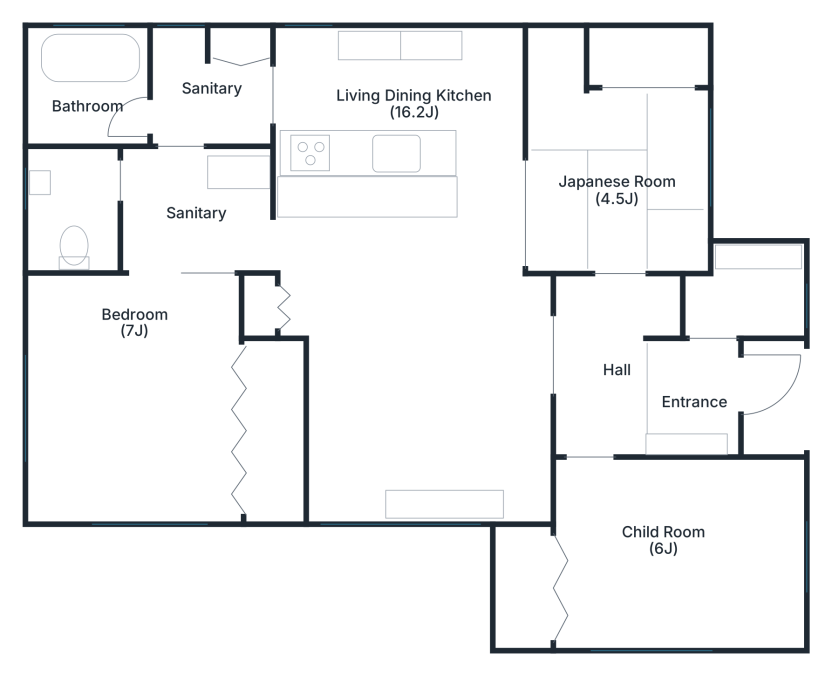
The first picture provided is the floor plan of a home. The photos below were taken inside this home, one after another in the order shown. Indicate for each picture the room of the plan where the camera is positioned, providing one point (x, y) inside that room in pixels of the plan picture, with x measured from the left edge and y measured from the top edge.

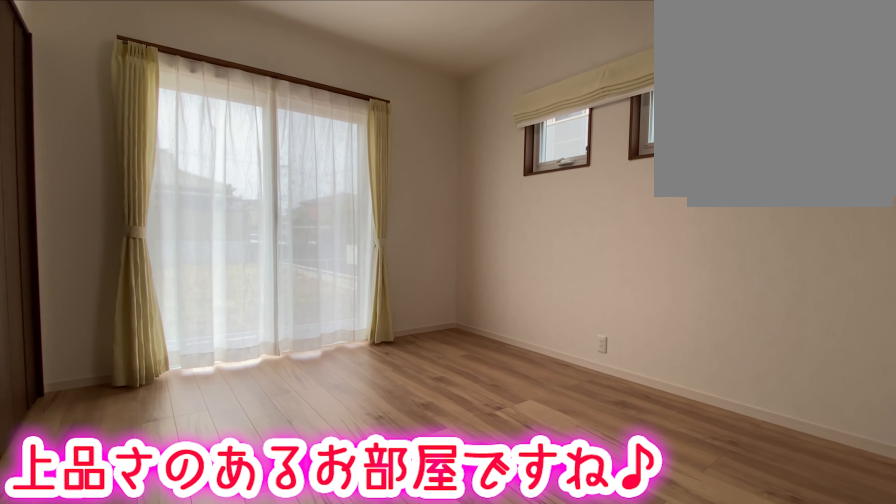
(95, 400)
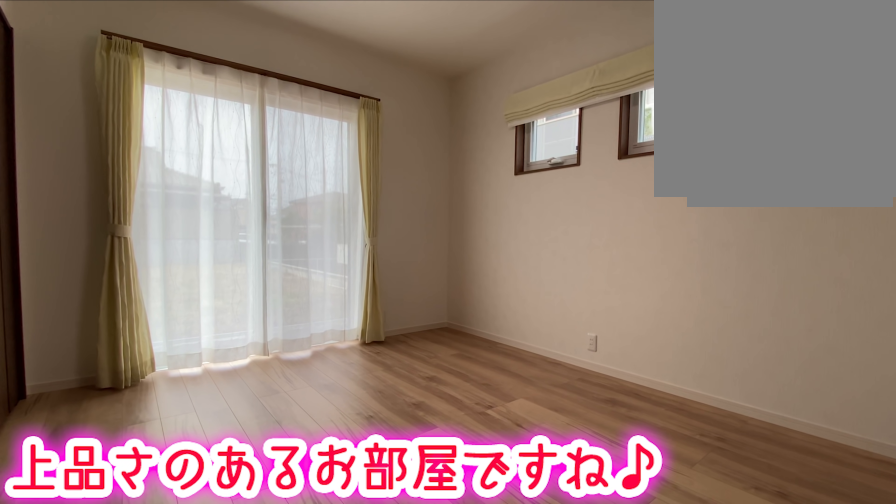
(52, 410)
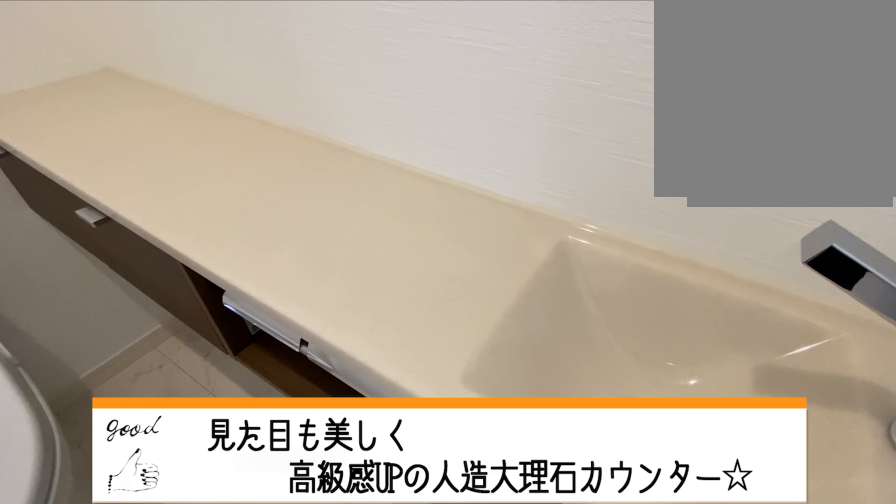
(78, 212)
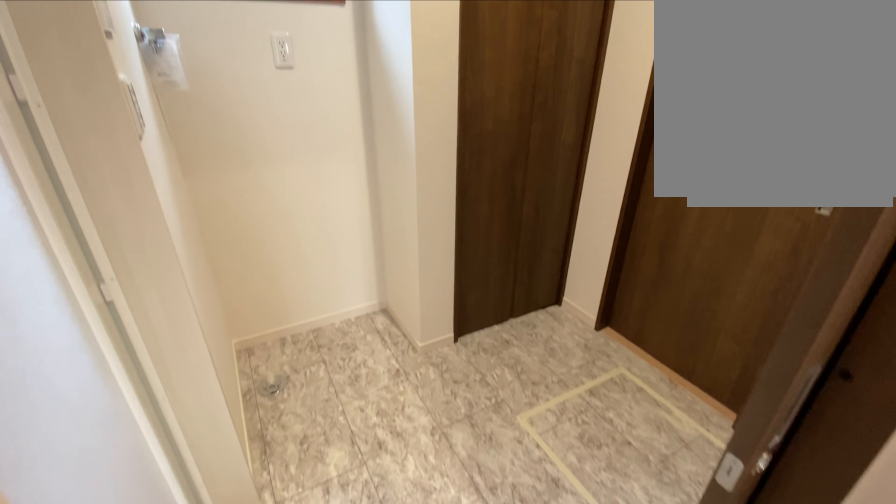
(206, 102)
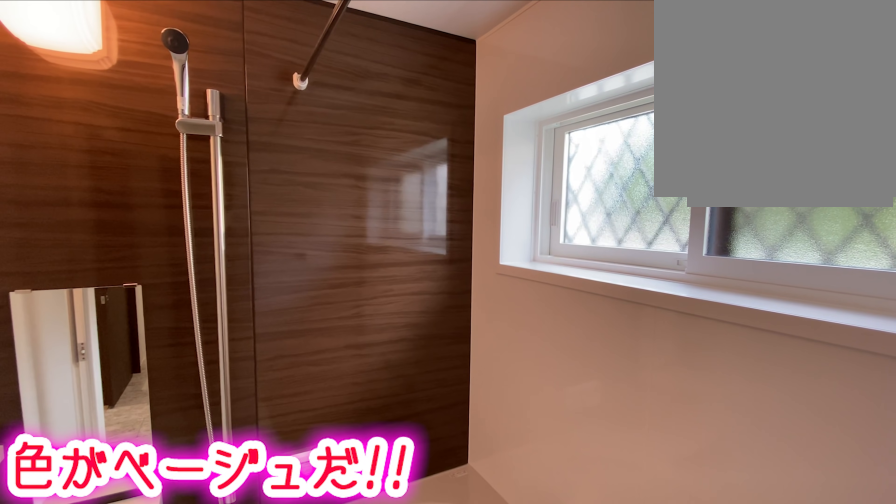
(90, 97)
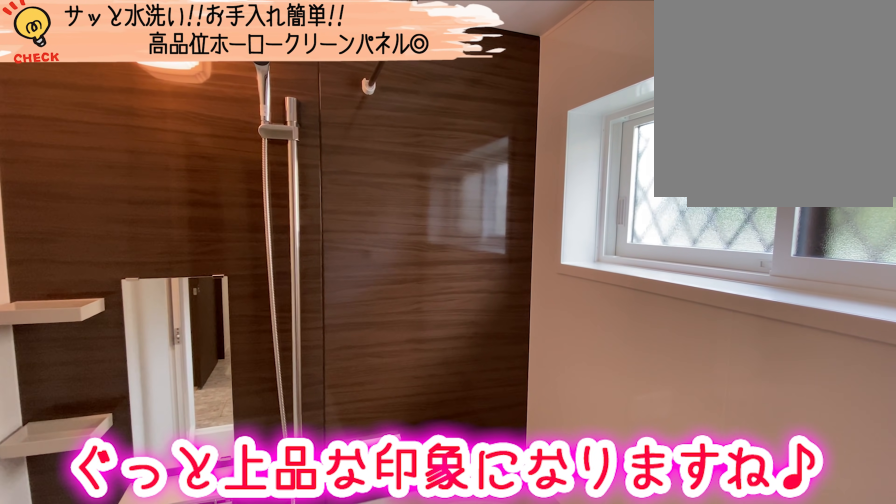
(90, 97)
